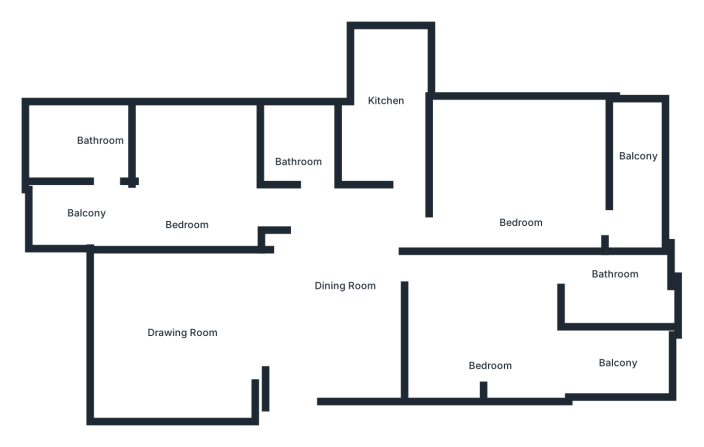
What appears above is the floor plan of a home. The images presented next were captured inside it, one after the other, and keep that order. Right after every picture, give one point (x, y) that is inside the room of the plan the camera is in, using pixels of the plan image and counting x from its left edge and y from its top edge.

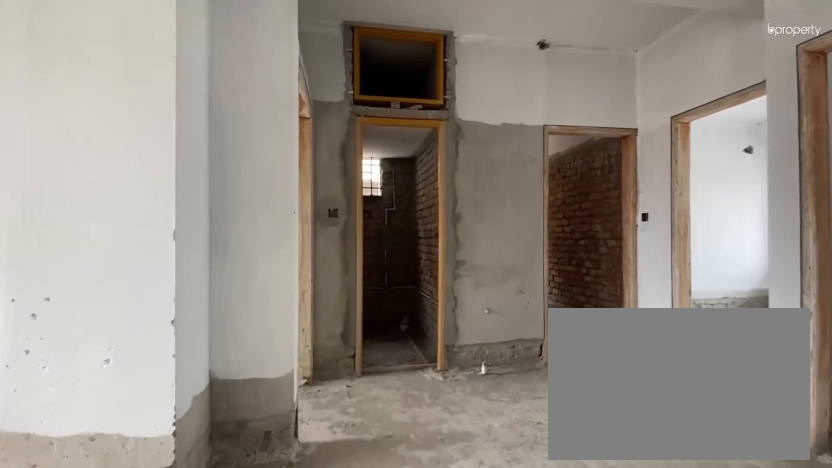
(348, 282)
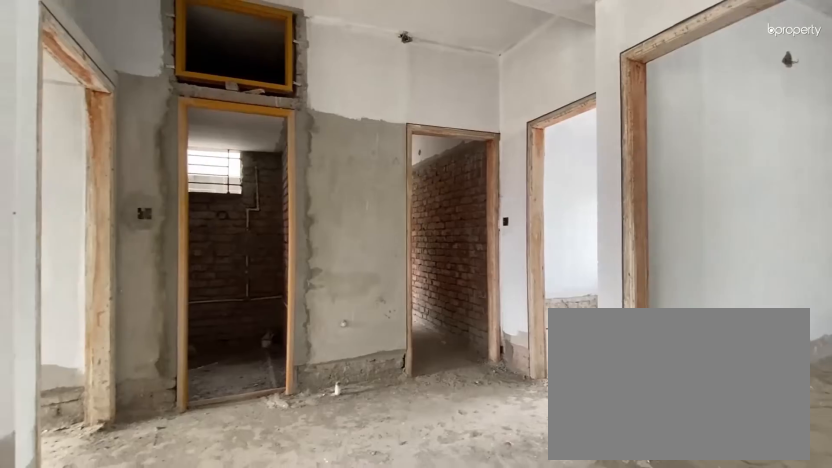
(348, 282)
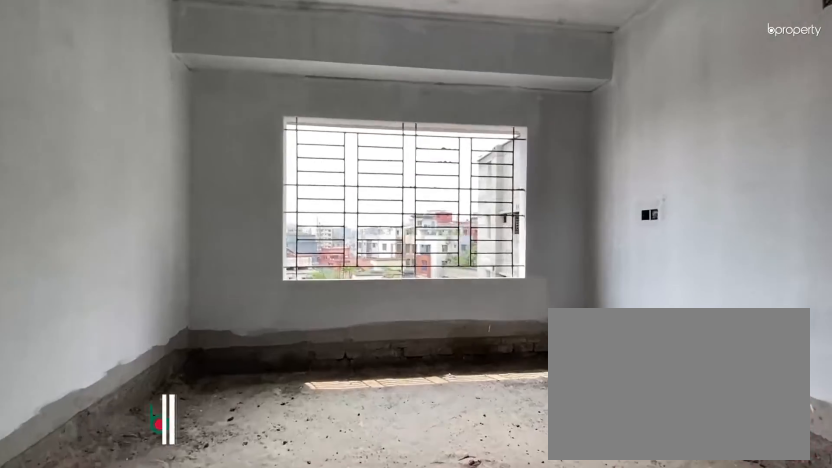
(184, 330)
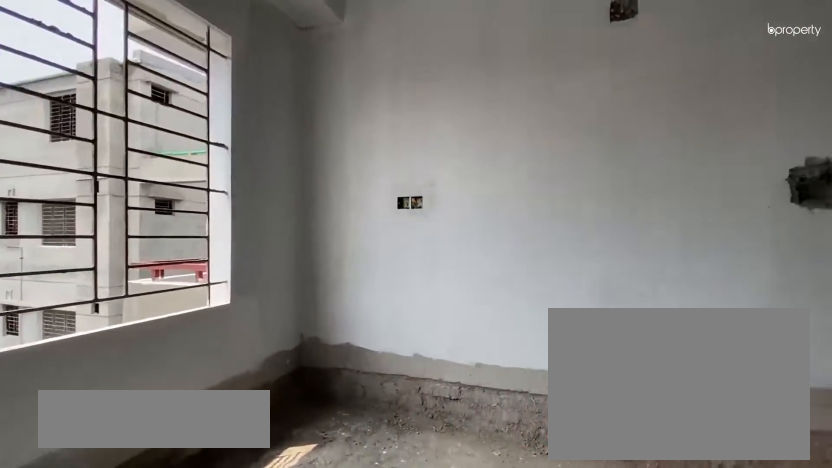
(184, 330)
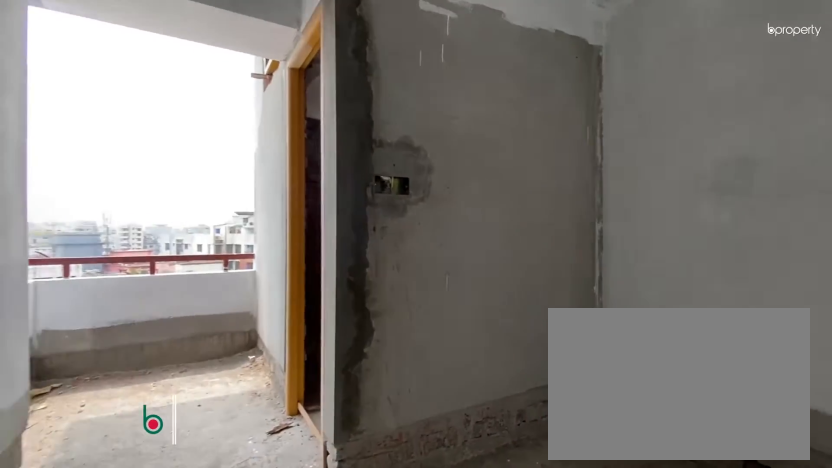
(188, 188)
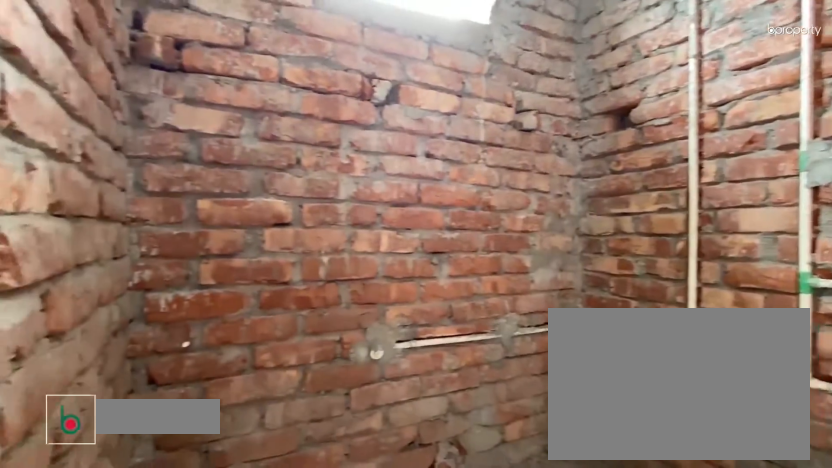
(93, 150)
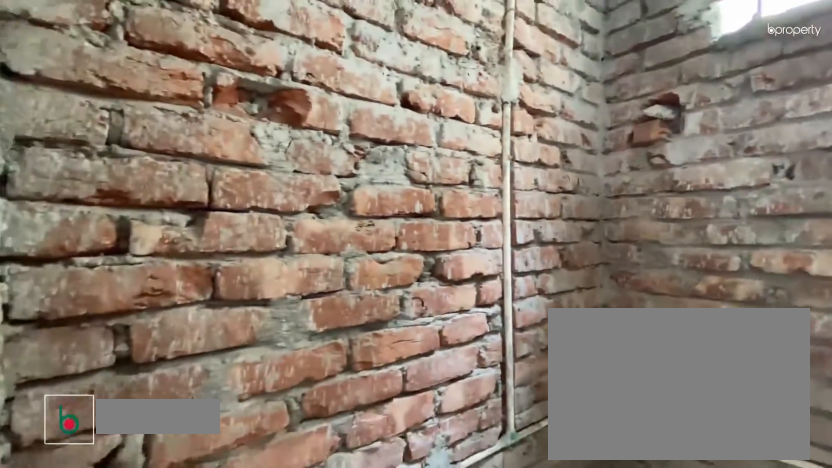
(298, 141)
